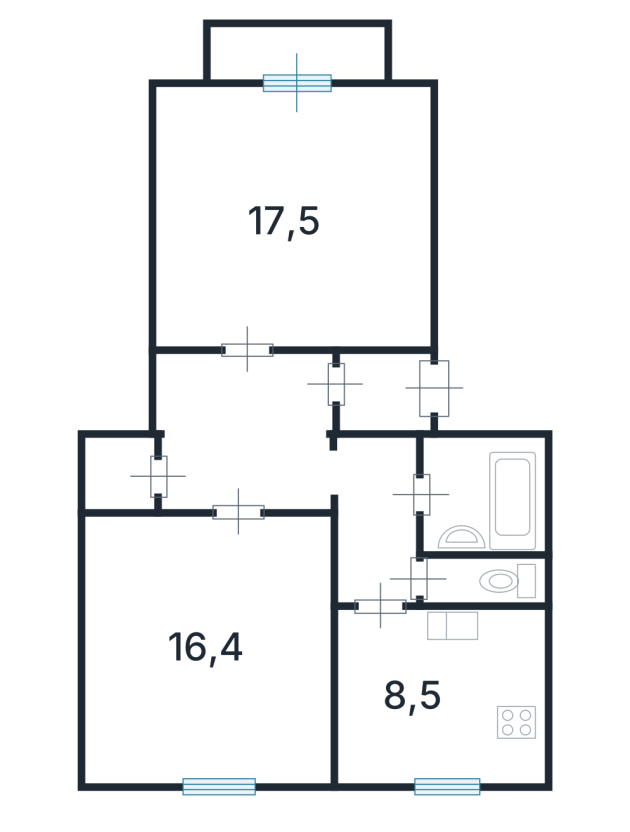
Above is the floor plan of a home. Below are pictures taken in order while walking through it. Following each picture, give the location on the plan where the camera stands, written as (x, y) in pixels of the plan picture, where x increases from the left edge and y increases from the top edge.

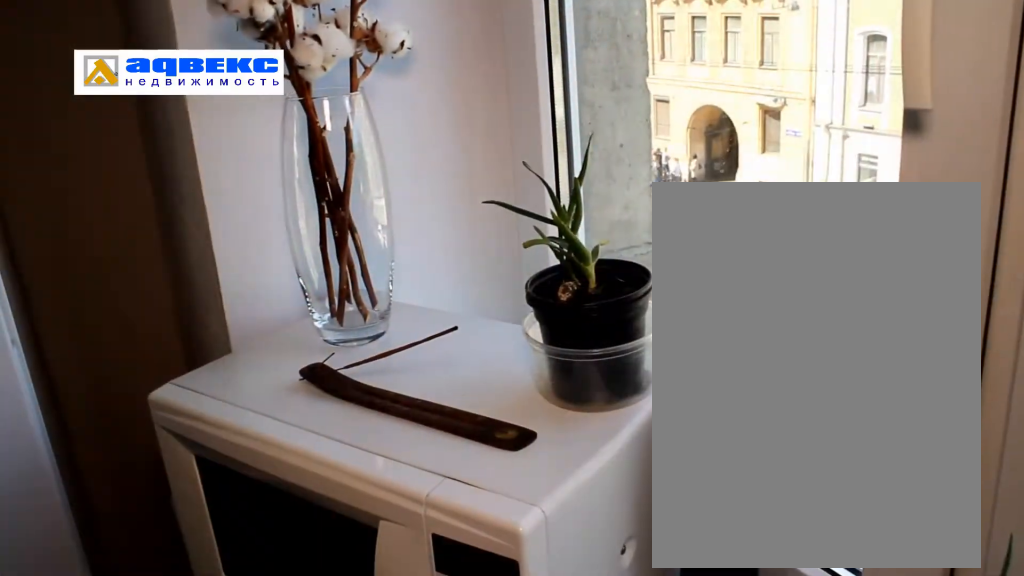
(353, 746)
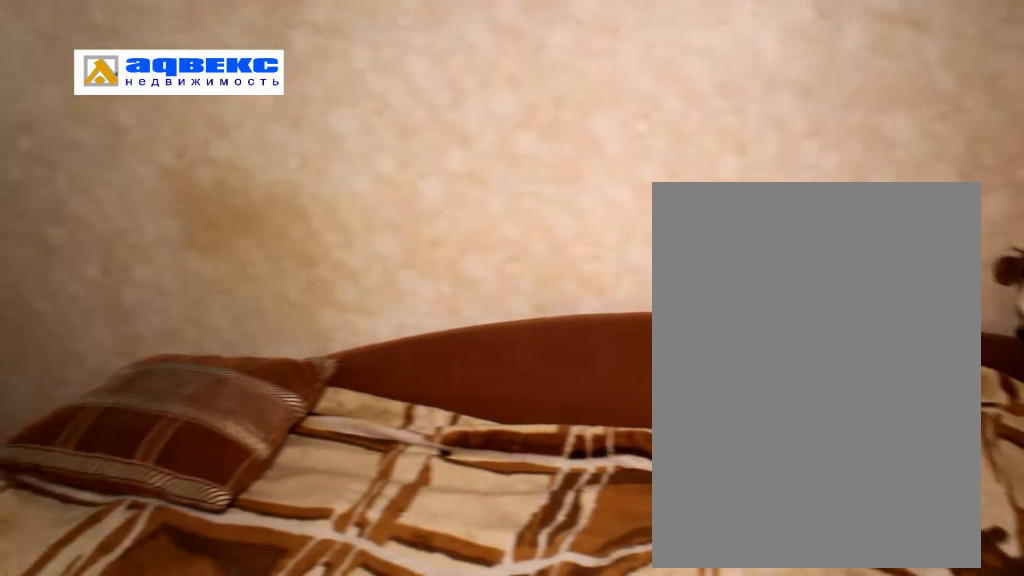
(126, 696)
